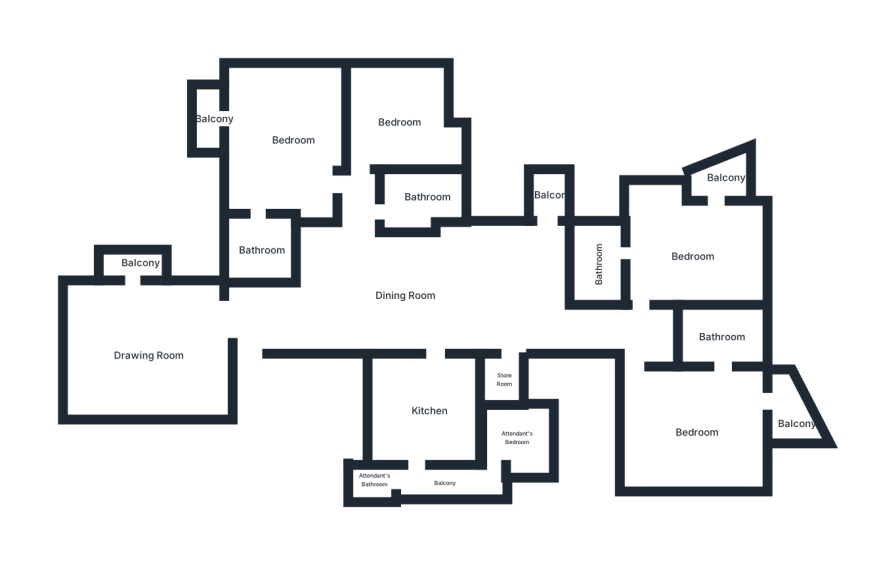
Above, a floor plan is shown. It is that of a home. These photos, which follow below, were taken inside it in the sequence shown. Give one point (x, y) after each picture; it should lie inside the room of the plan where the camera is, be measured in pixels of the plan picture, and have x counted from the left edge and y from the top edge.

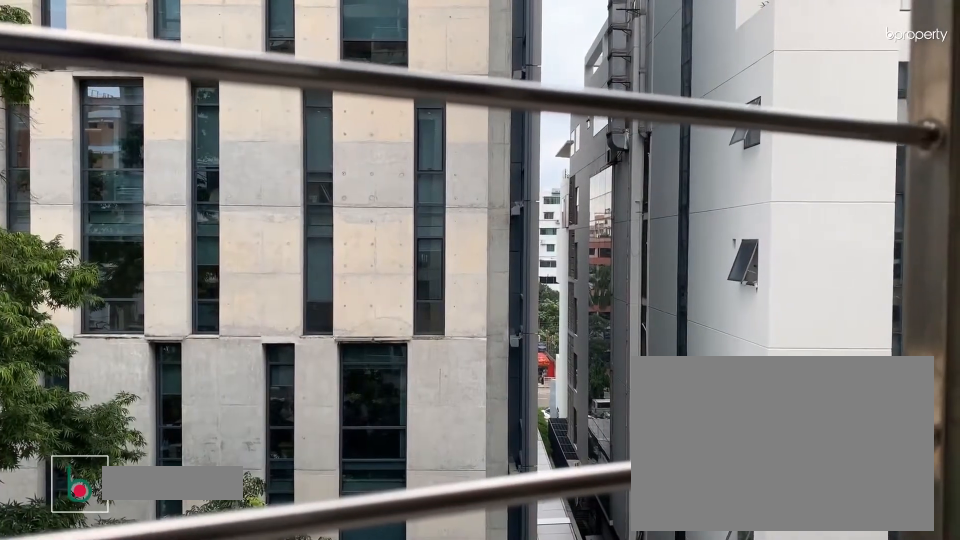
(730, 178)
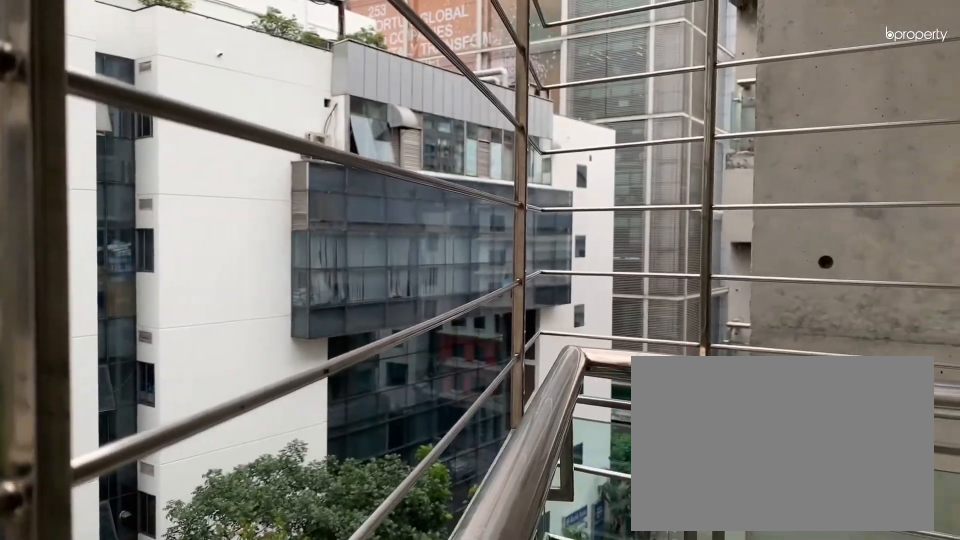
(730, 178)
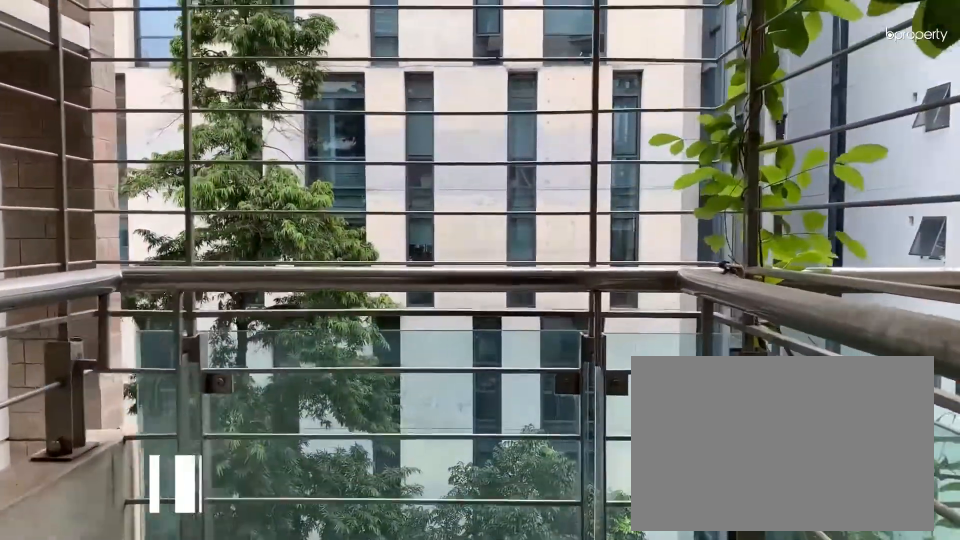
(550, 196)
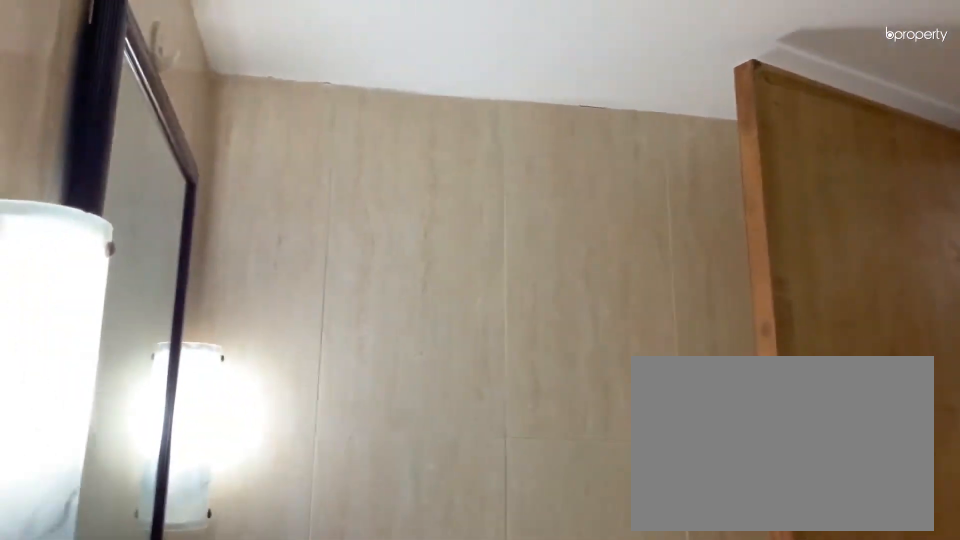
(419, 201)
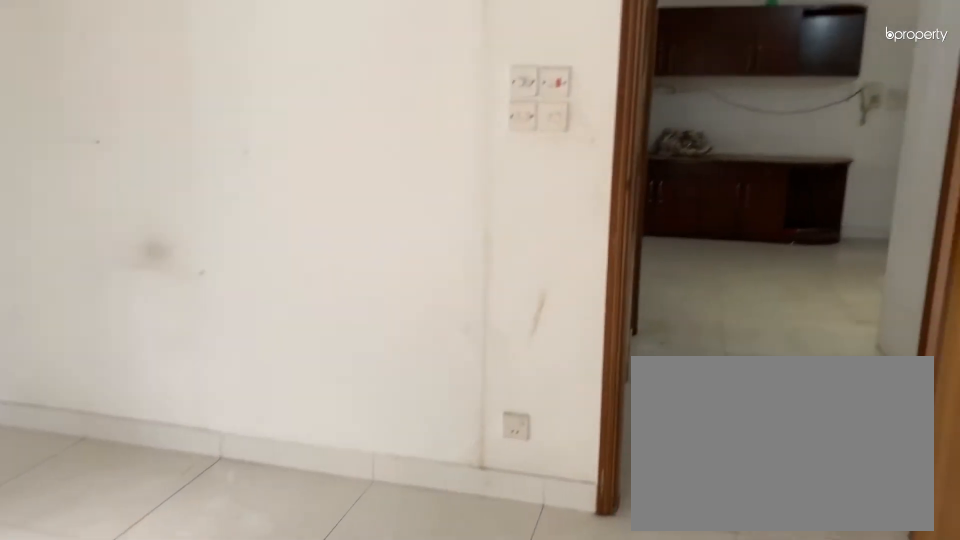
(400, 123)
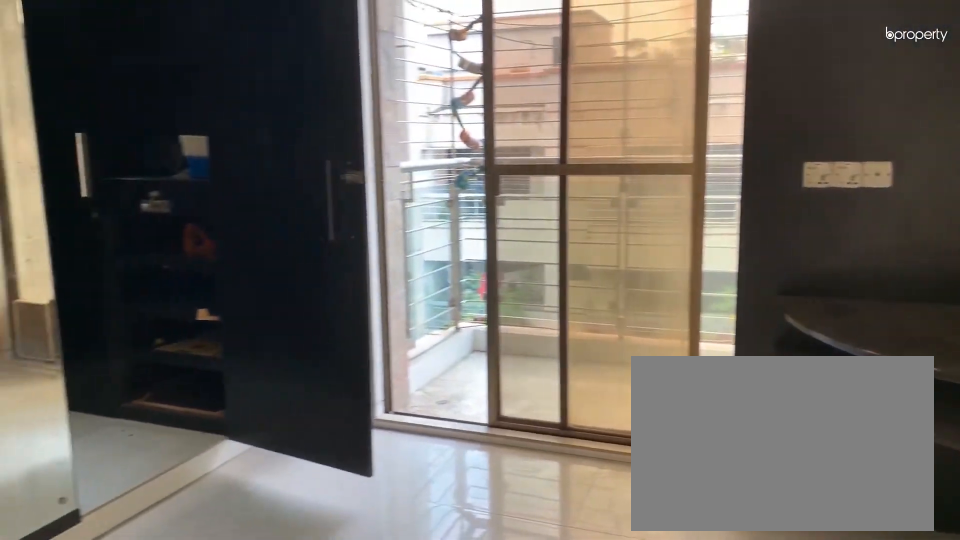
(294, 140)
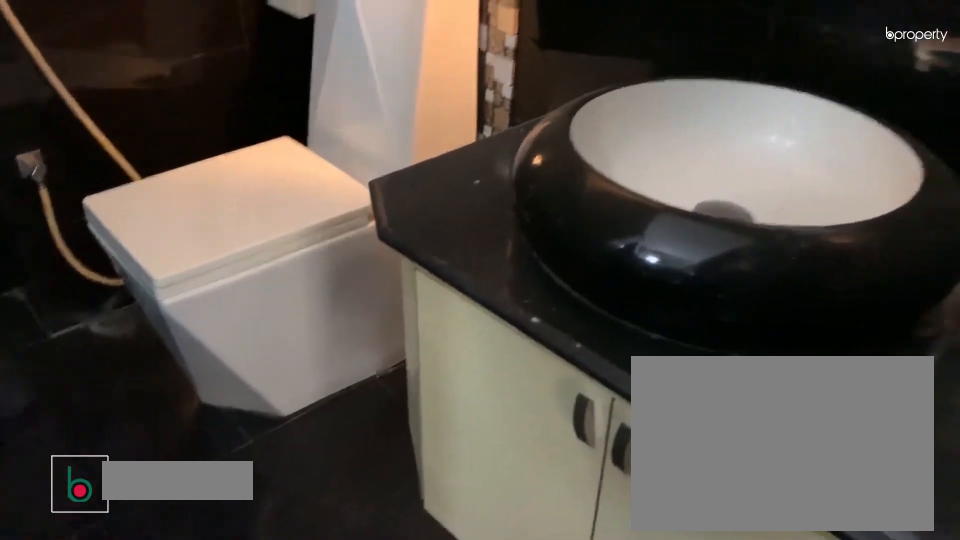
(261, 248)
